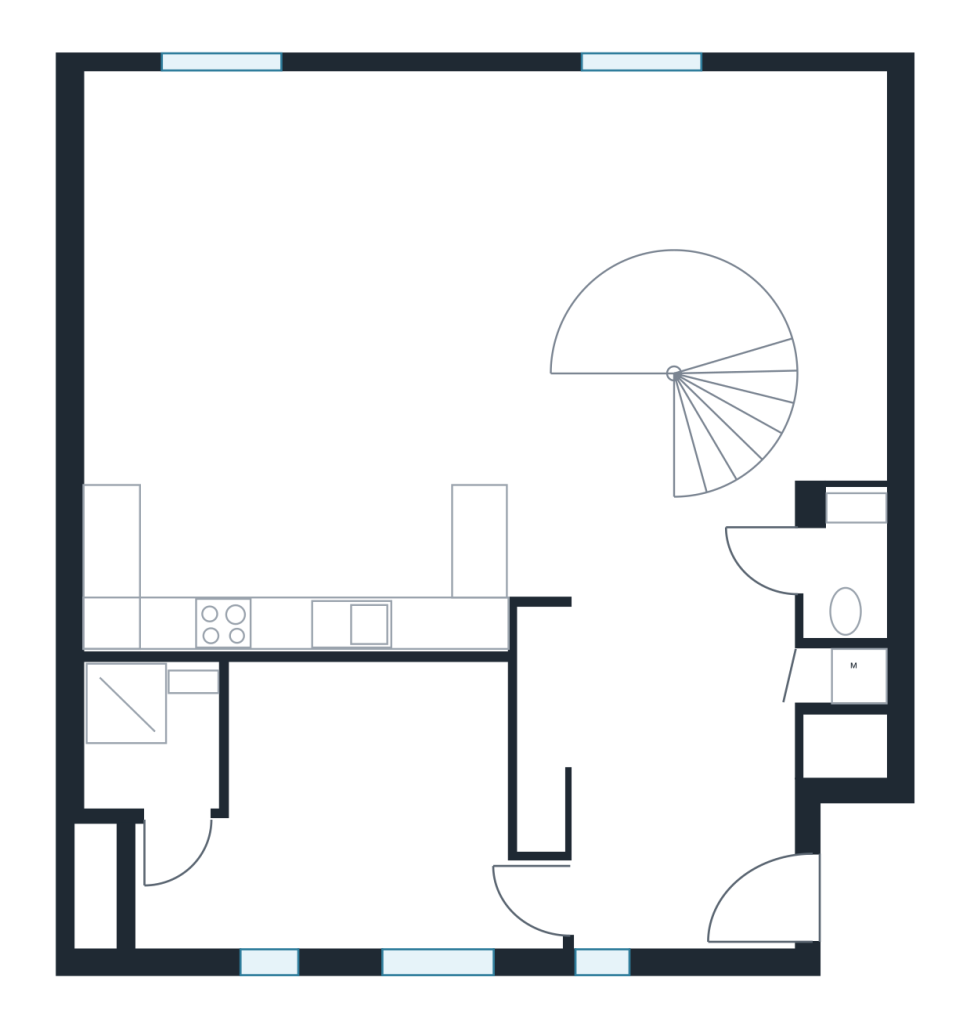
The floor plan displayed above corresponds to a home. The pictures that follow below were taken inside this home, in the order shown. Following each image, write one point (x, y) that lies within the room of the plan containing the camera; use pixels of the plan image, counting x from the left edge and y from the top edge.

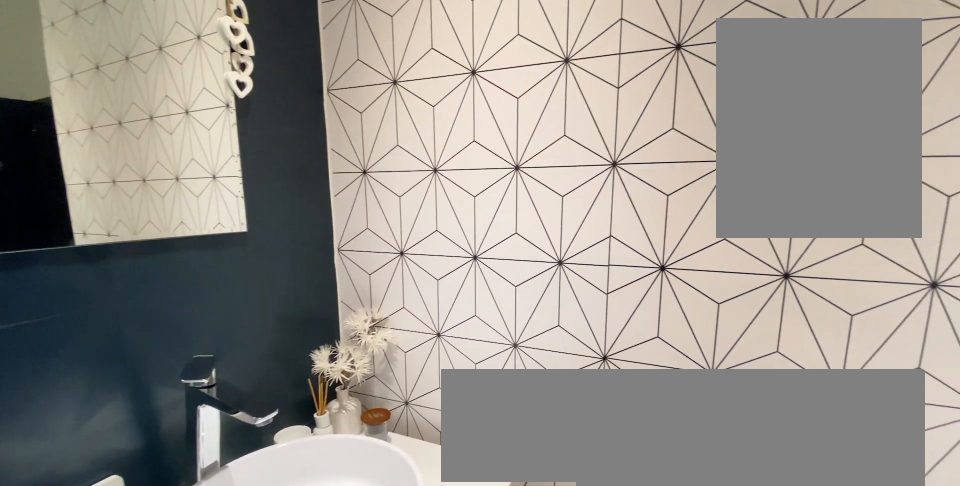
(163, 789)
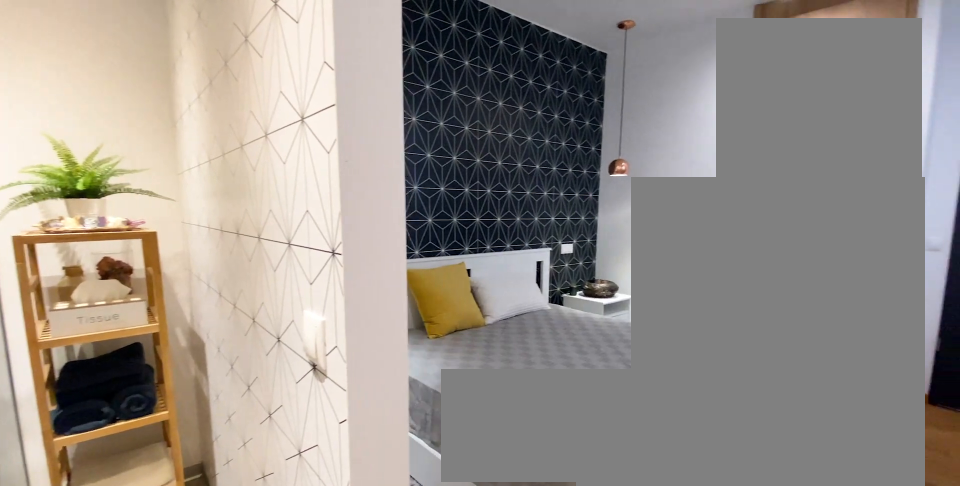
(163, 789)
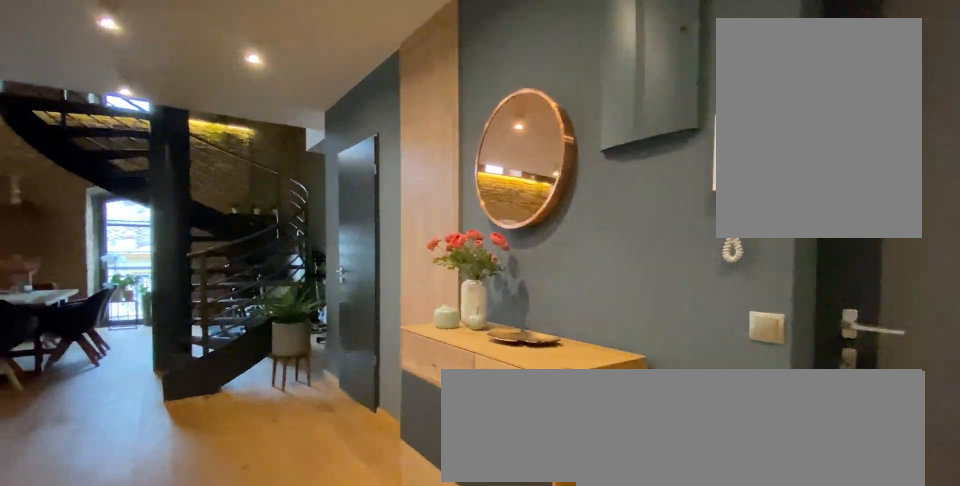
(690, 789)
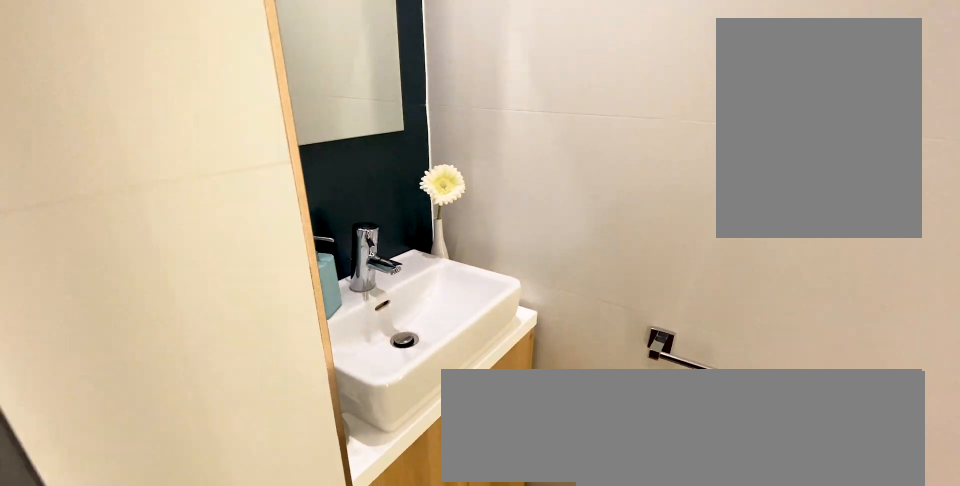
(845, 575)
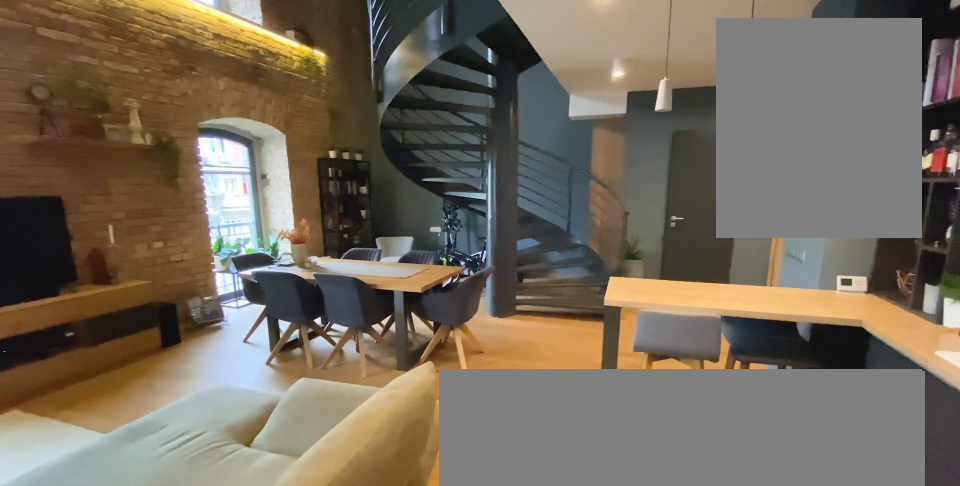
(356, 357)
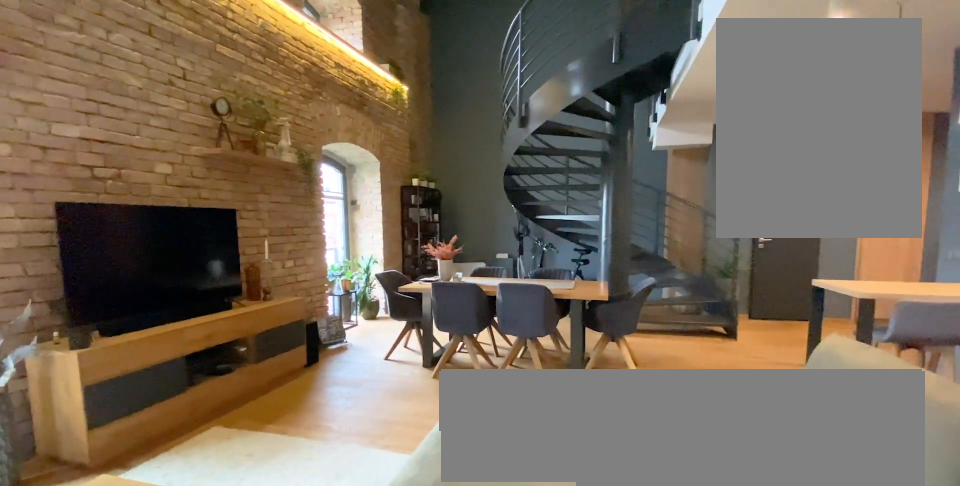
(356, 357)
